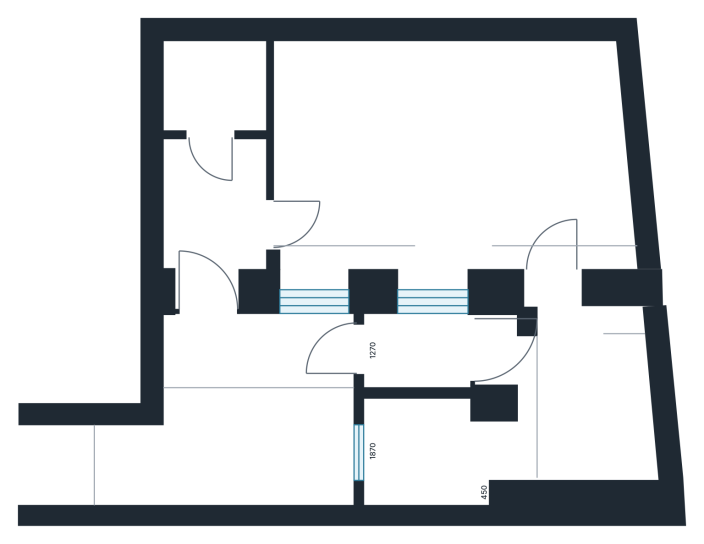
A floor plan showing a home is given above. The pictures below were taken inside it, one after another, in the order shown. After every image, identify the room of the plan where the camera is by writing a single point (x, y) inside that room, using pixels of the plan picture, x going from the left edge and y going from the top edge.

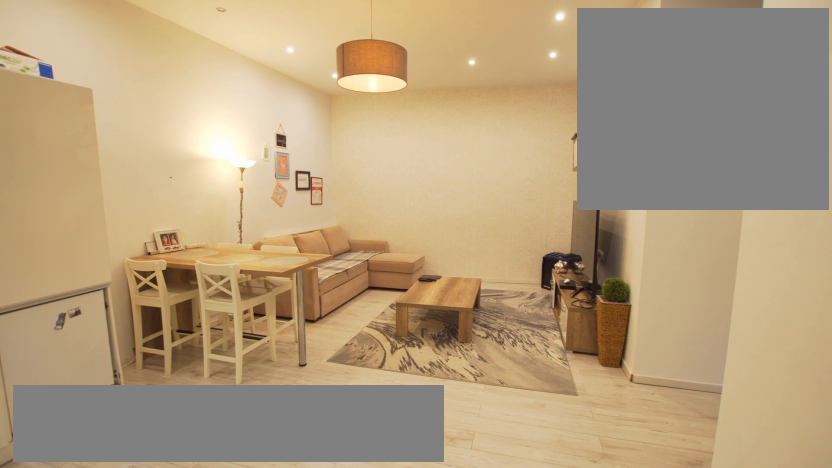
(454, 157)
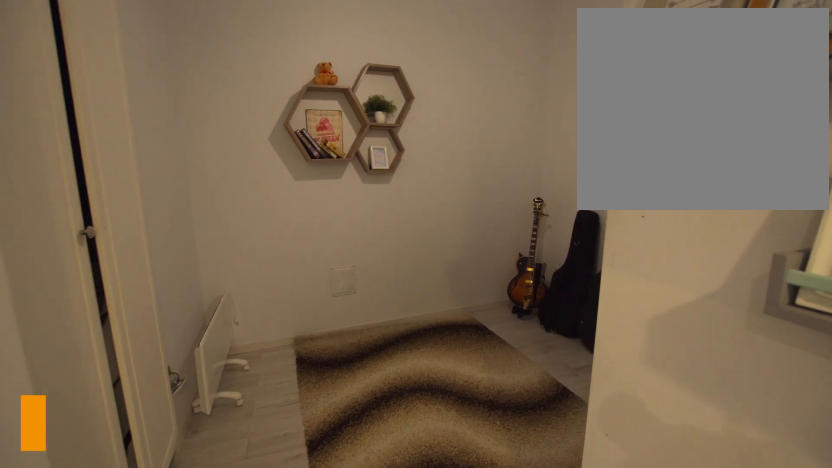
(568, 389)
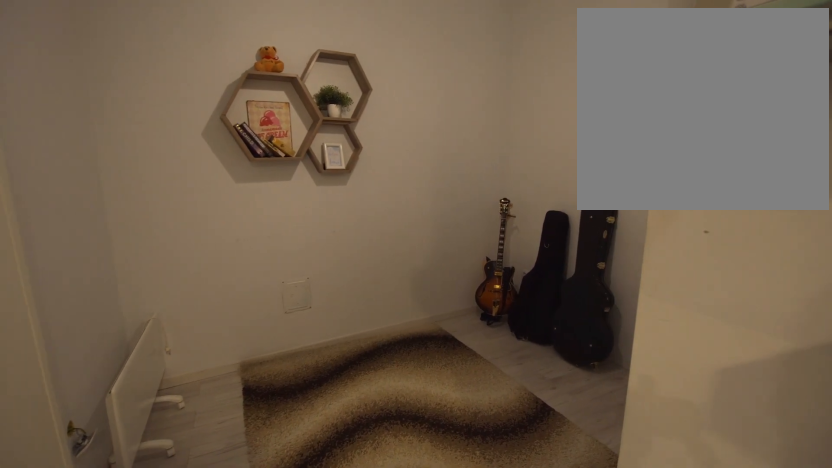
(568, 389)
